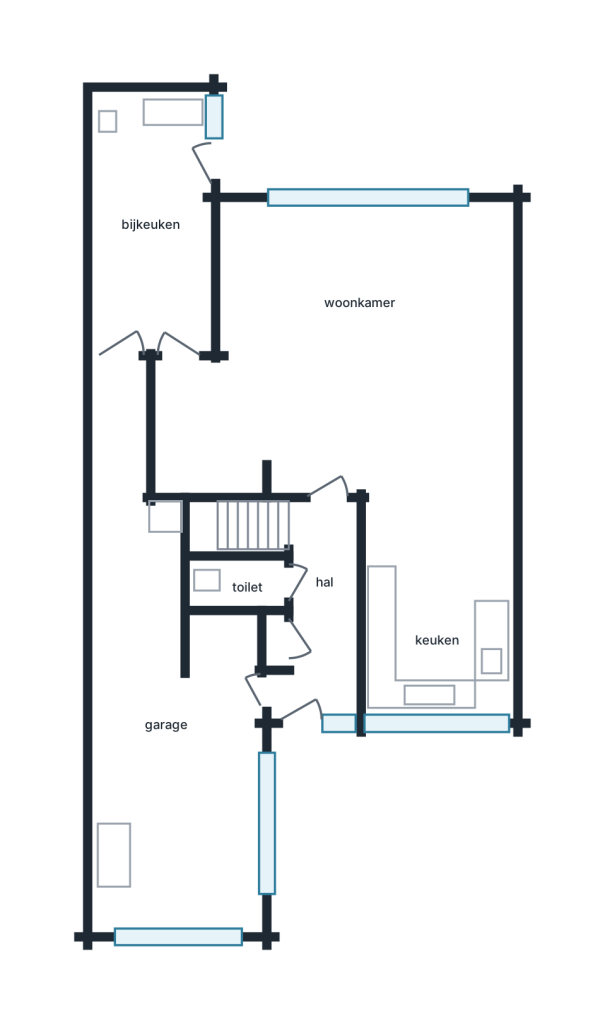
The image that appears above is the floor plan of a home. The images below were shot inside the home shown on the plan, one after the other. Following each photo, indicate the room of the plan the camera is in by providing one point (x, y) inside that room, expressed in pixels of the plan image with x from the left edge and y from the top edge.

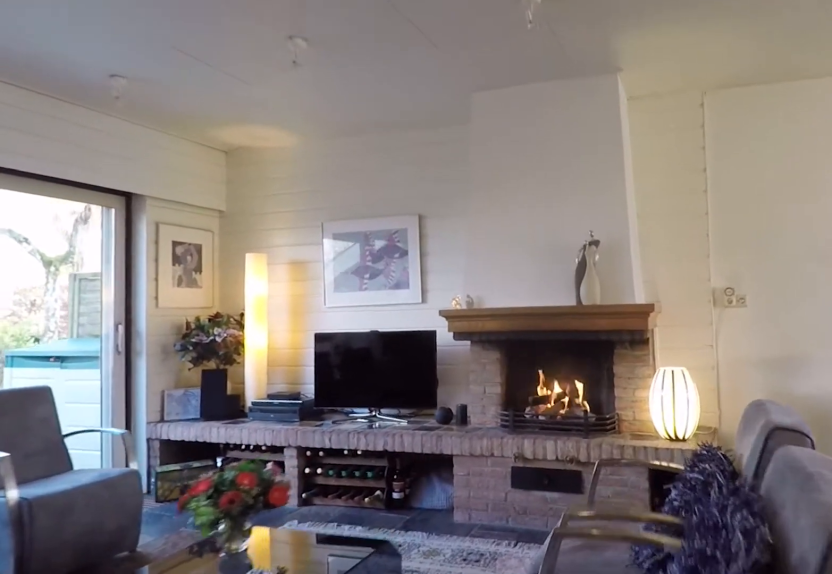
(247, 404)
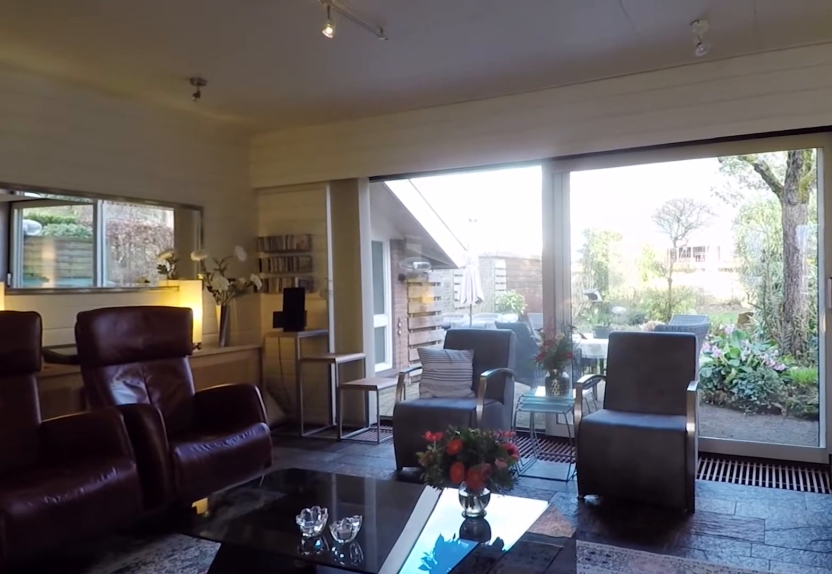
(255, 401)
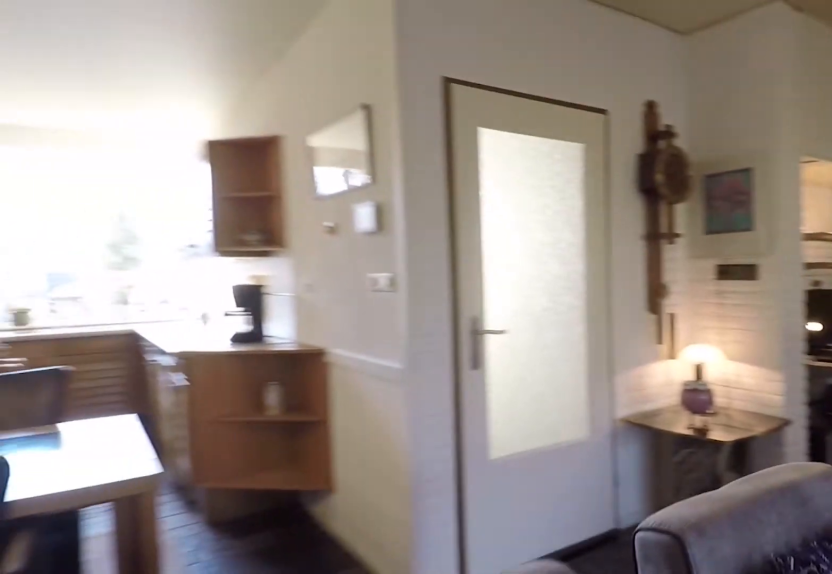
(255, 401)
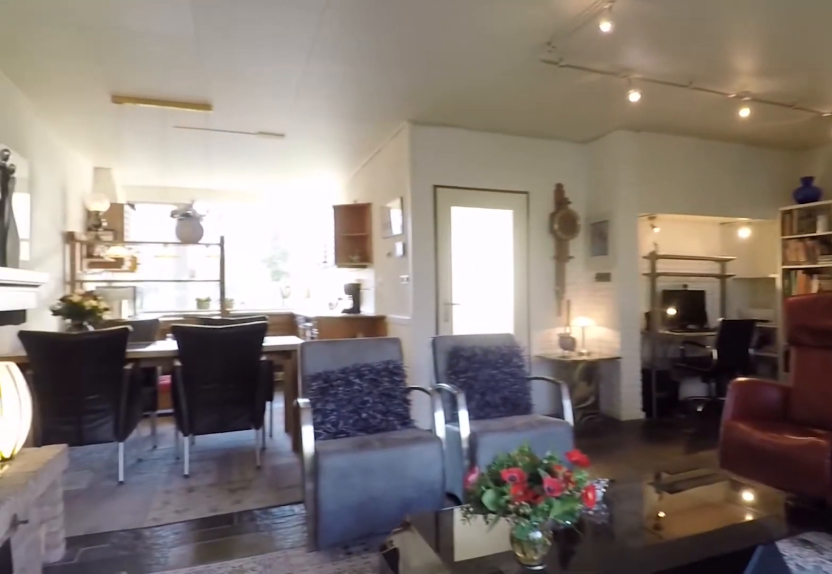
(261, 387)
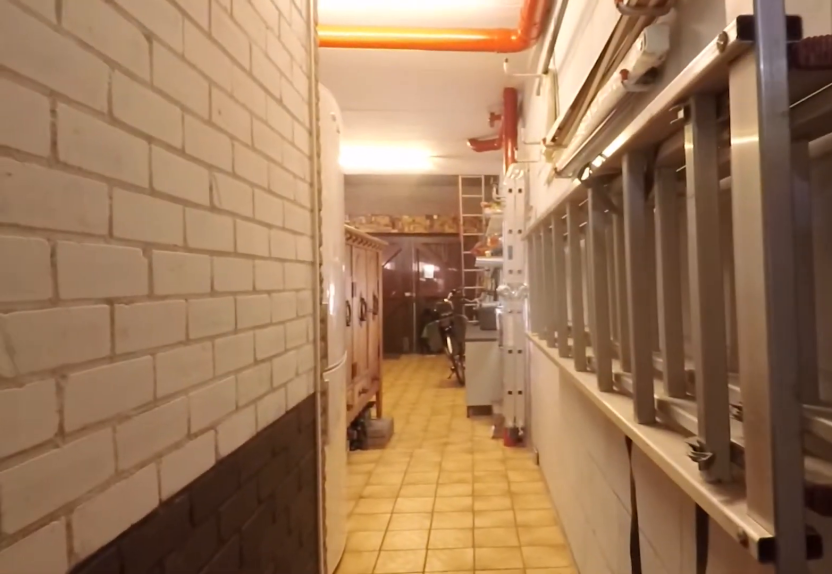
(169, 700)
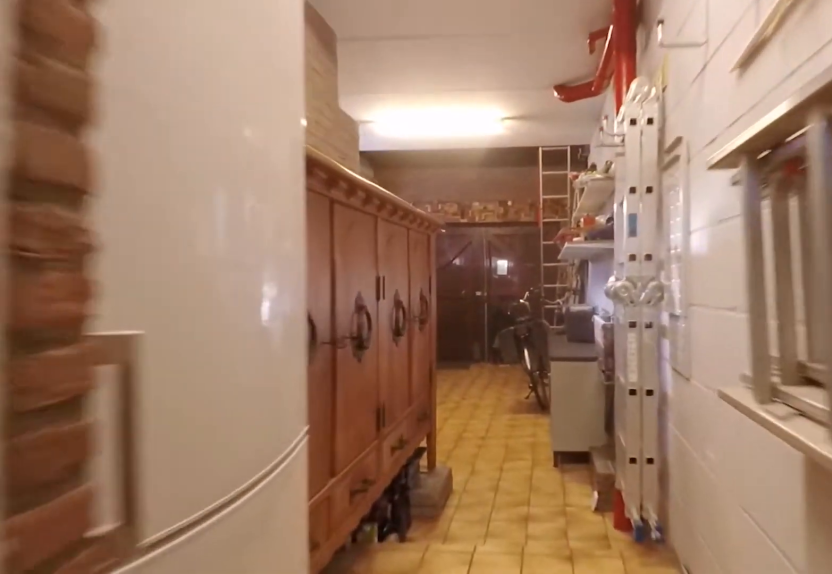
(169, 700)
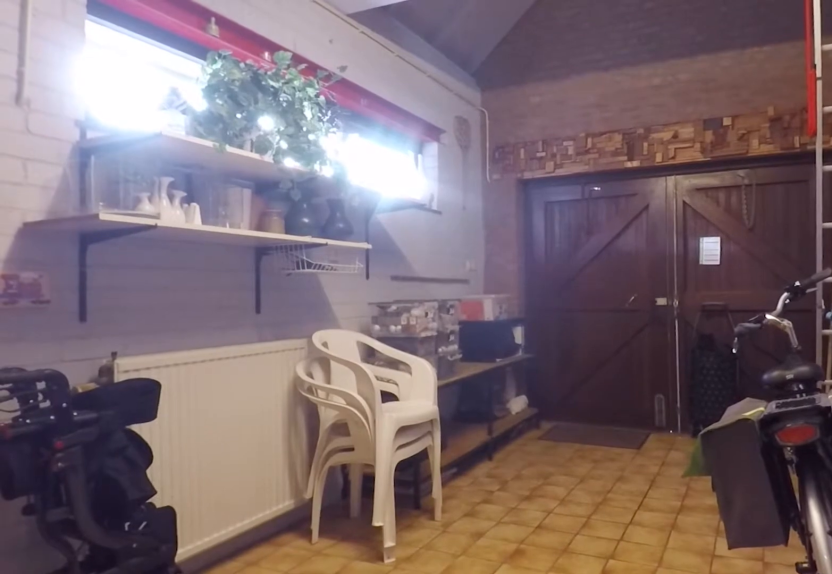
(169, 700)
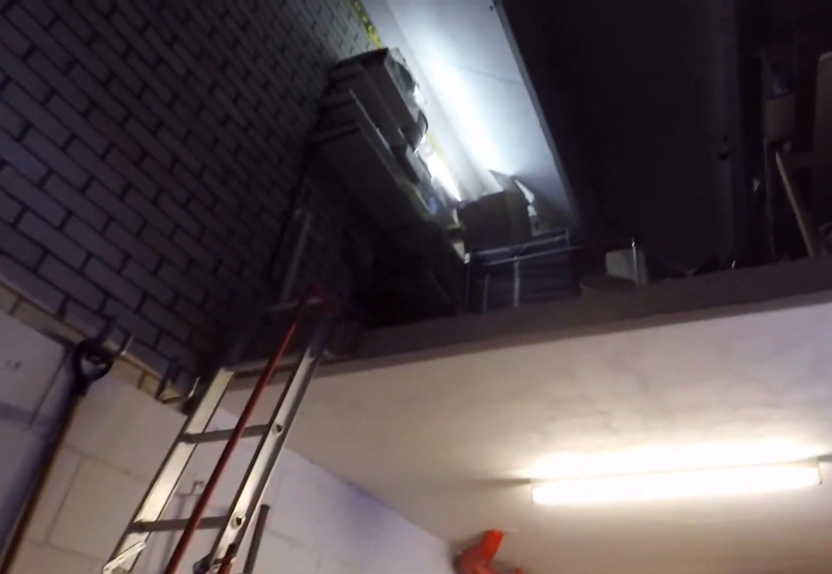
(169, 700)
